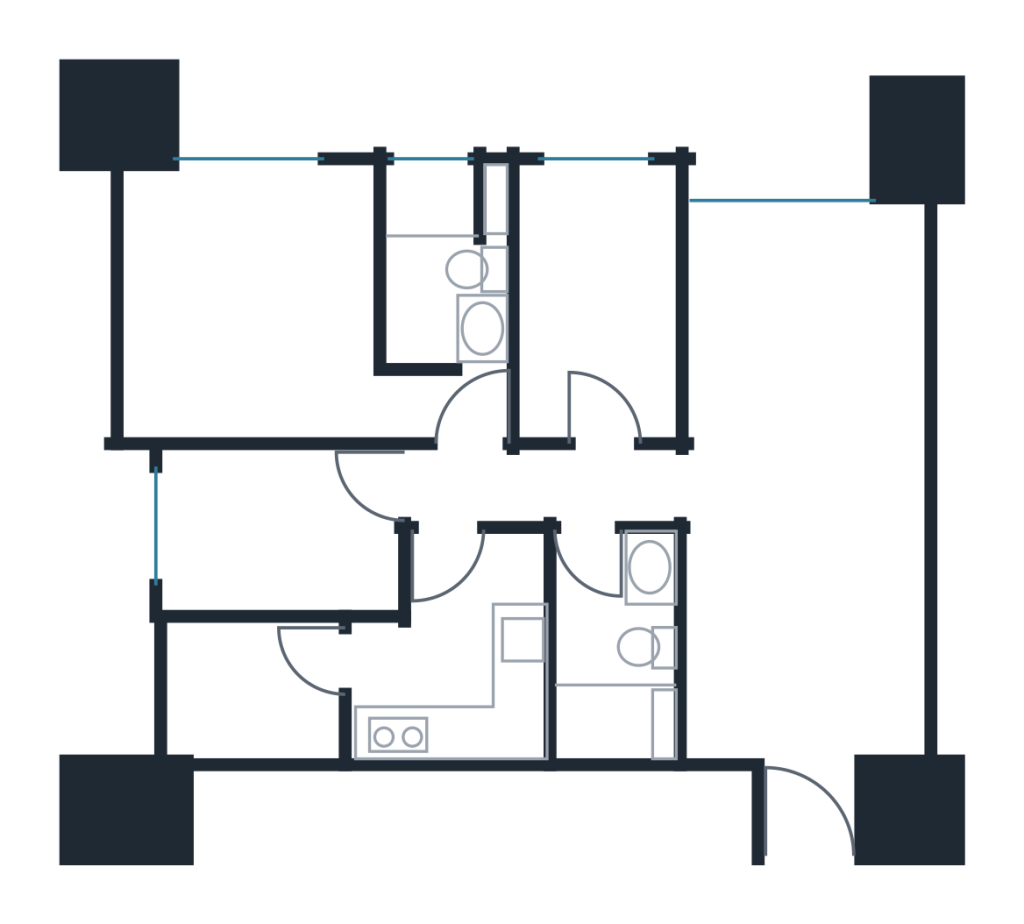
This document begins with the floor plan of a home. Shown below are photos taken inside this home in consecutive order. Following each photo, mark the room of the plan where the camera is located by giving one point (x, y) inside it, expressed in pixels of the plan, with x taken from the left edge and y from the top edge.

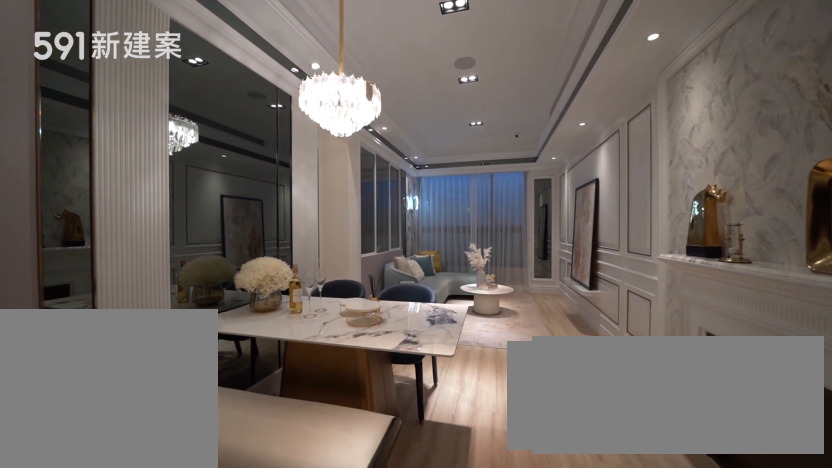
(804, 639)
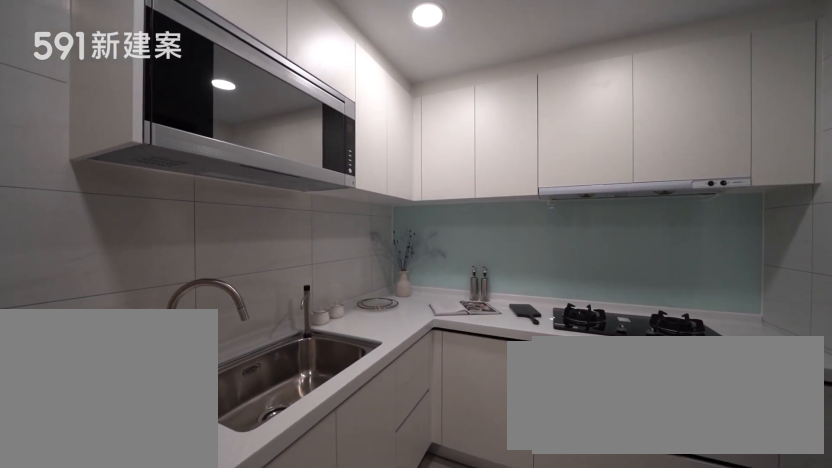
(461, 653)
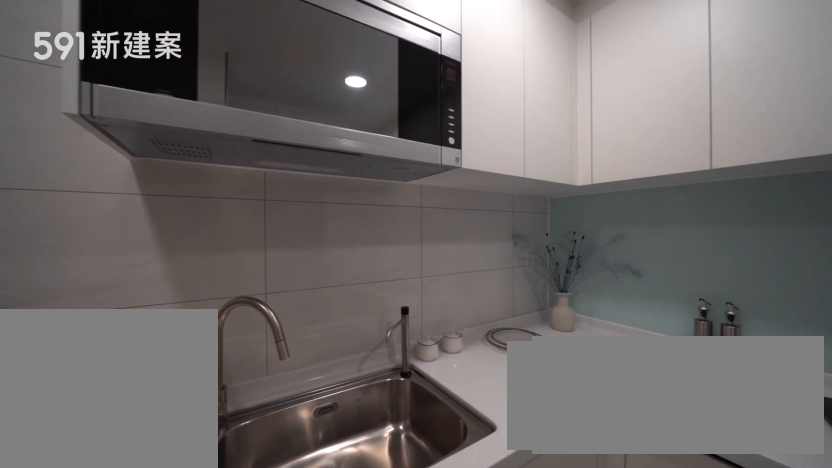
(461, 653)
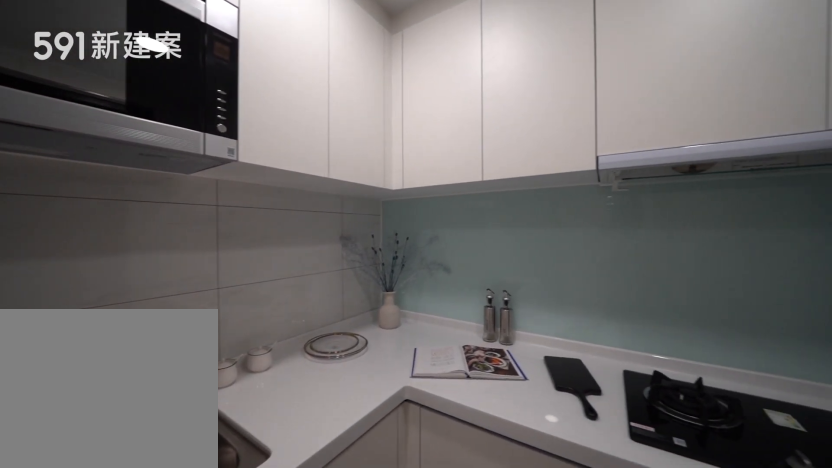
(461, 653)
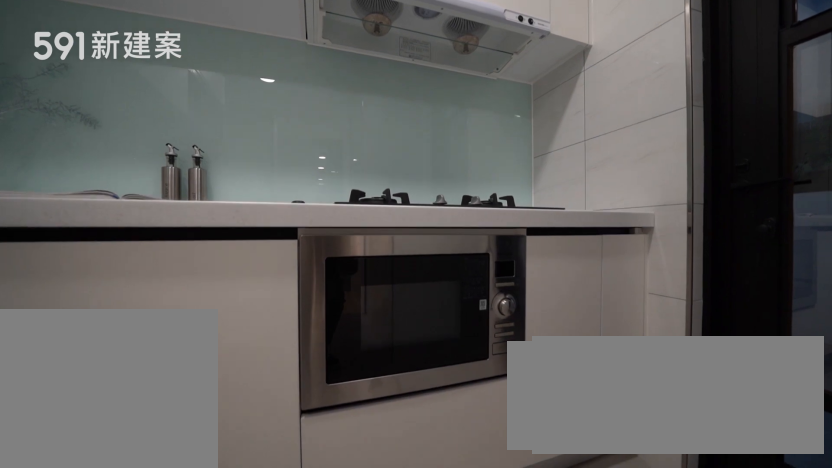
(461, 653)
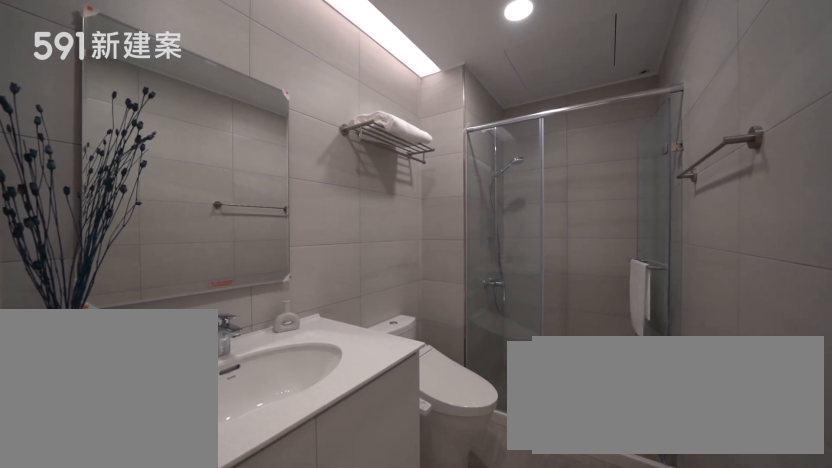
(611, 643)
